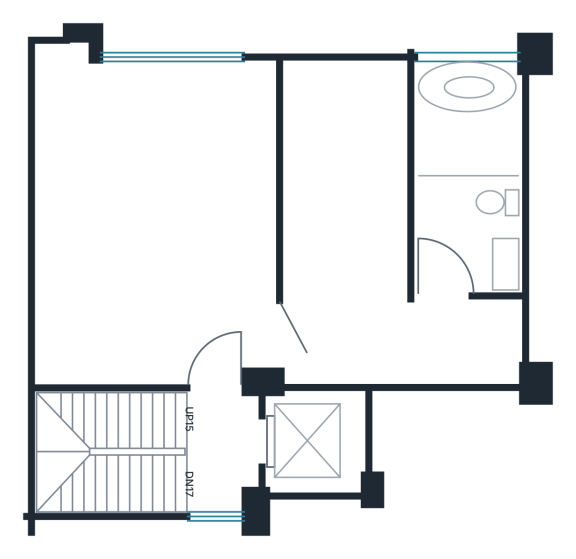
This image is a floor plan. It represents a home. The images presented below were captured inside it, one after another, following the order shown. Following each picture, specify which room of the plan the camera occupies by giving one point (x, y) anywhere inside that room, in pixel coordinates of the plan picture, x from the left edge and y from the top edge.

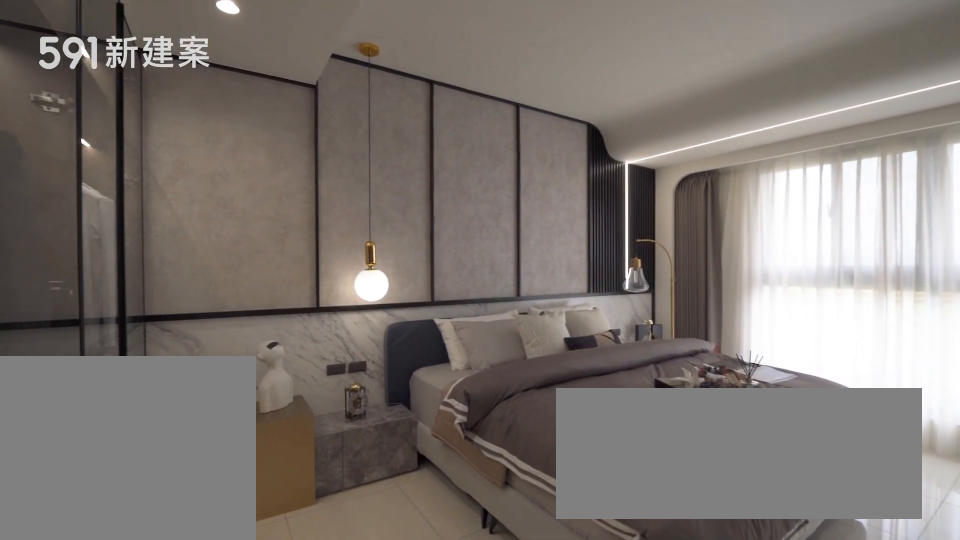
(236, 229)
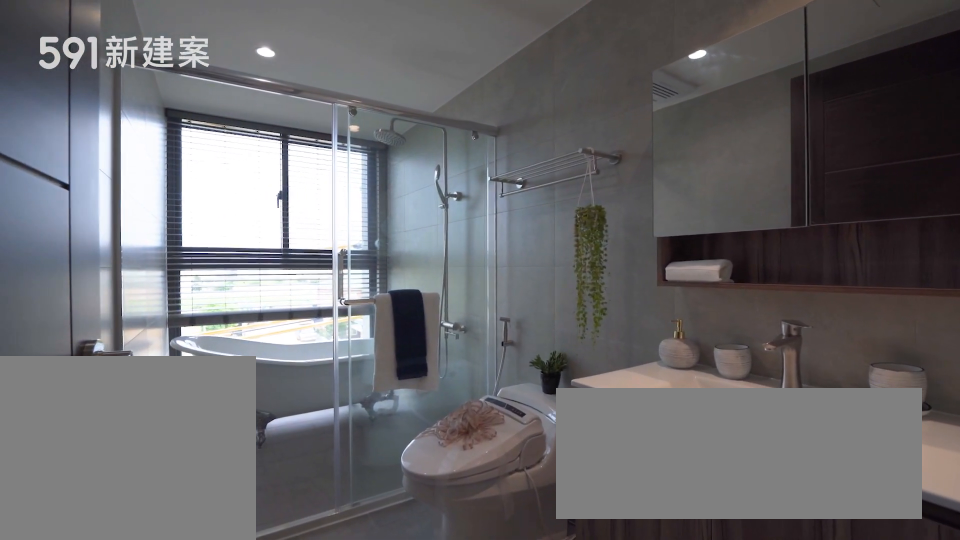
(468, 174)
